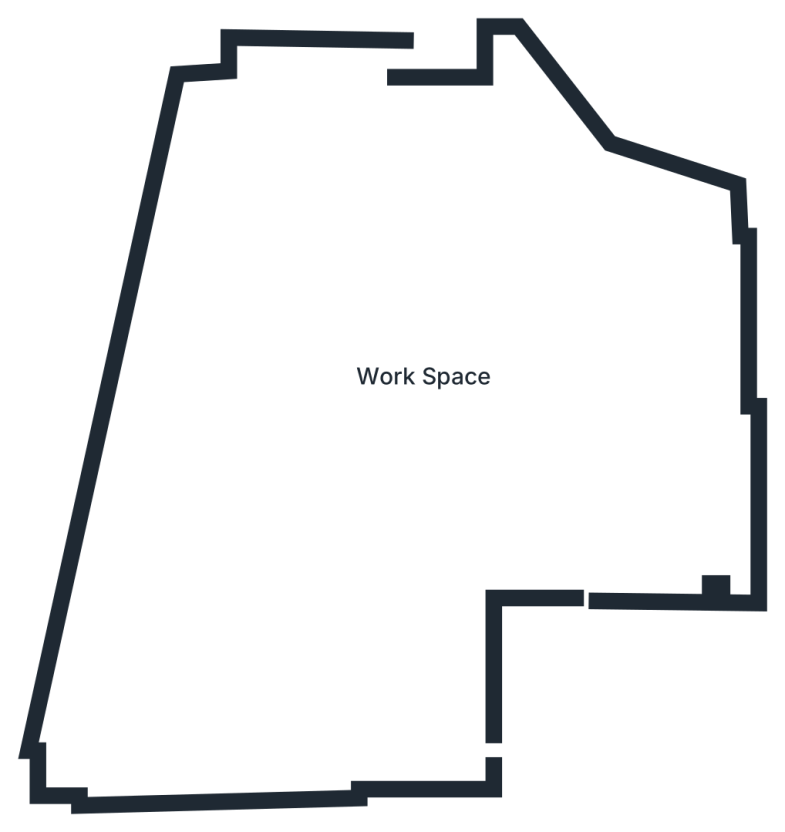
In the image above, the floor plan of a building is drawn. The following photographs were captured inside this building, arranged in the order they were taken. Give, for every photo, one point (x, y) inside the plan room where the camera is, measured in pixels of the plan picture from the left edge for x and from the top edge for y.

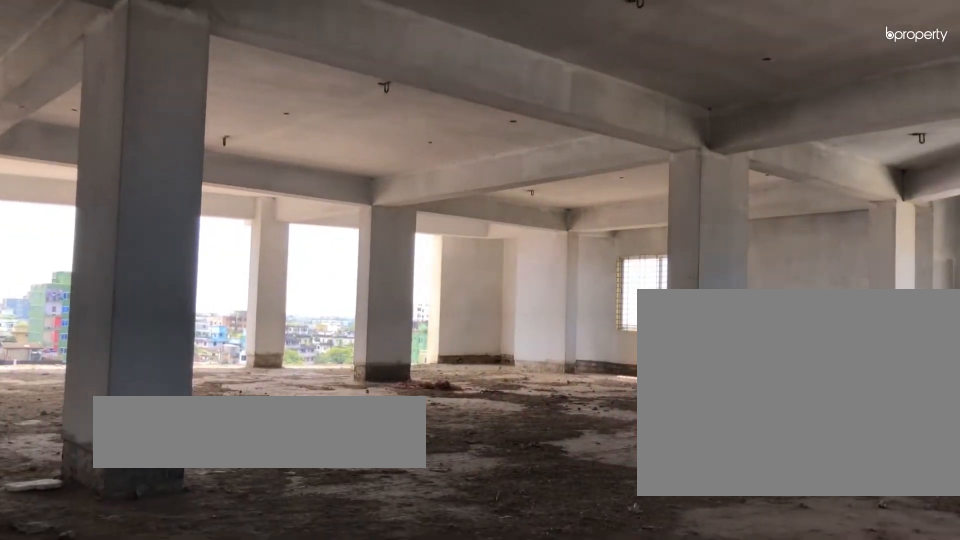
(558, 458)
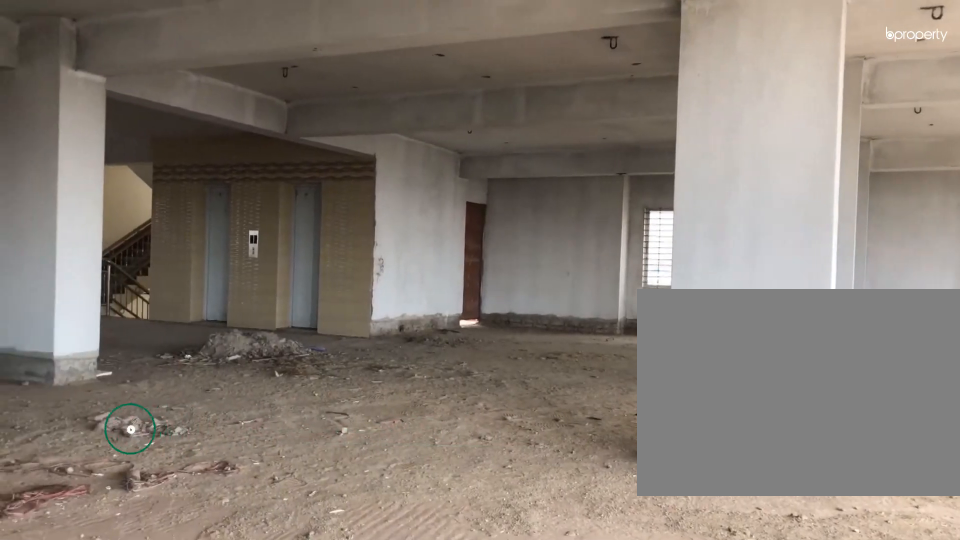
(406, 402)
